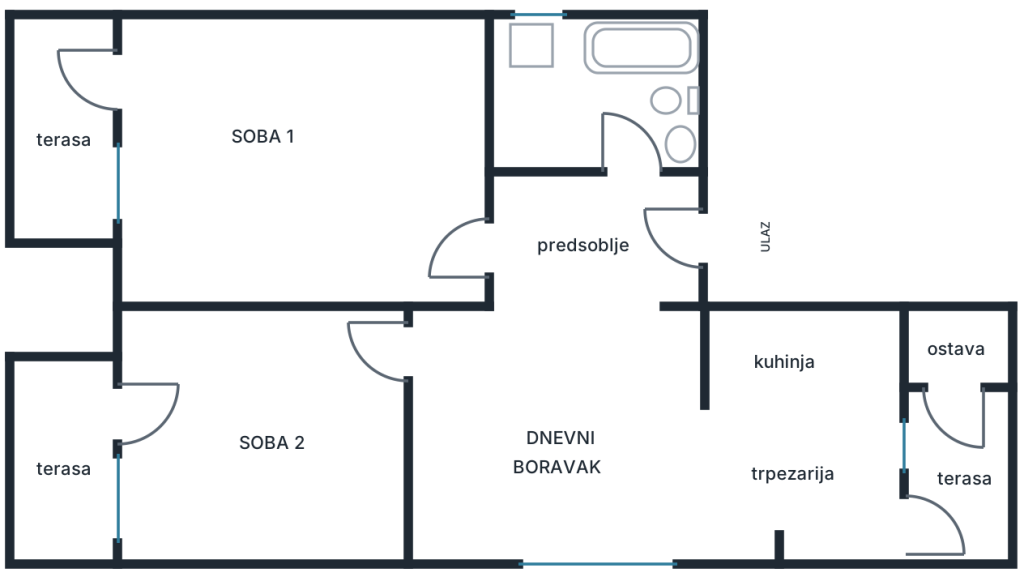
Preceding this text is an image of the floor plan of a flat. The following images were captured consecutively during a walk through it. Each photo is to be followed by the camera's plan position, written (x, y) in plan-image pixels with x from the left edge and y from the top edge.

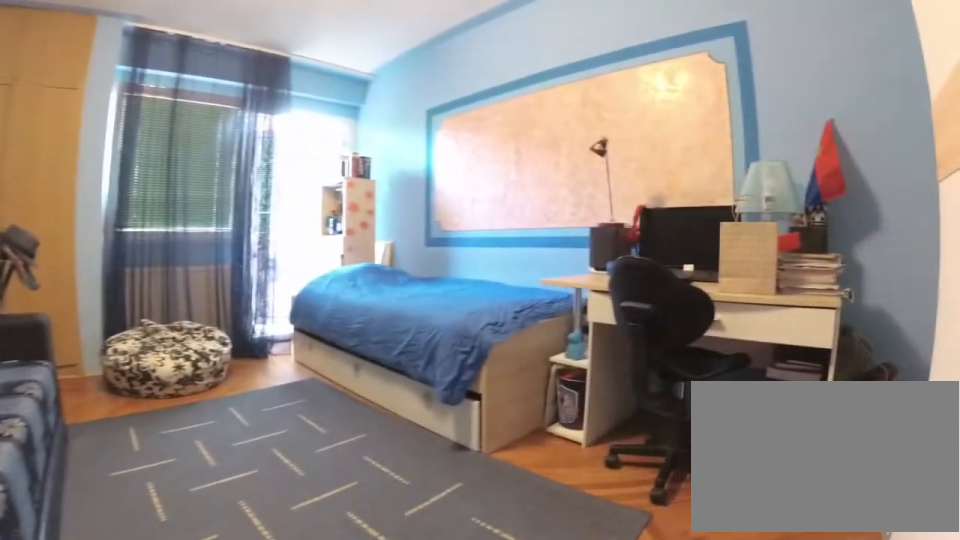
(477, 228)
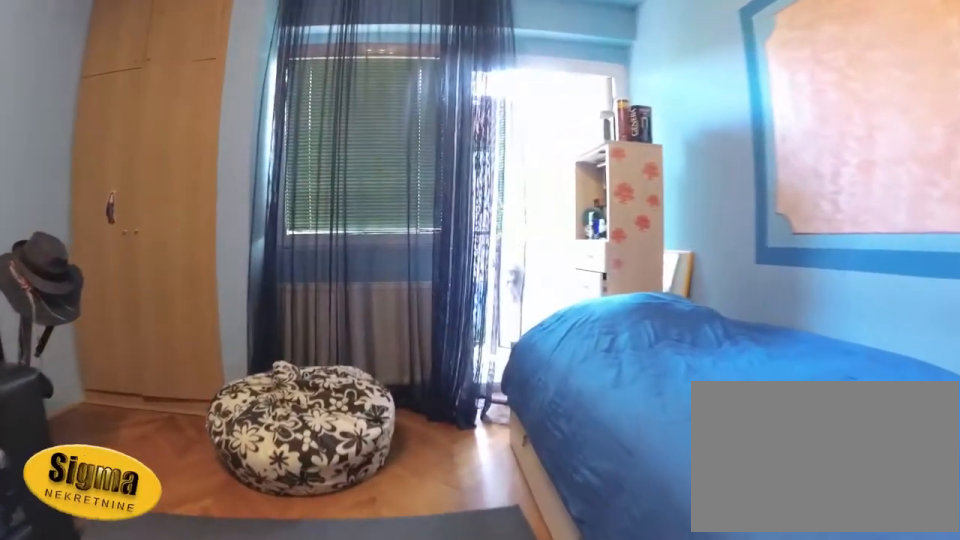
(373, 176)
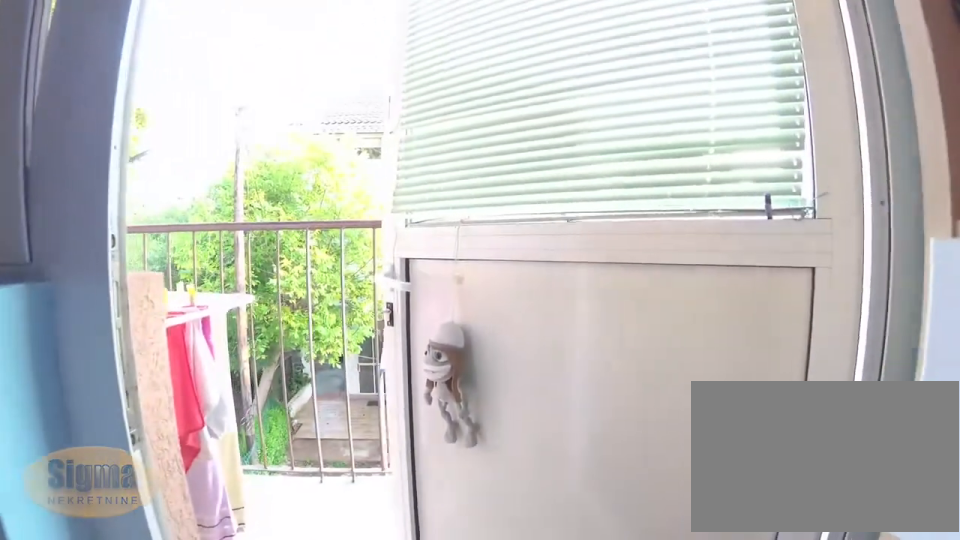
(178, 107)
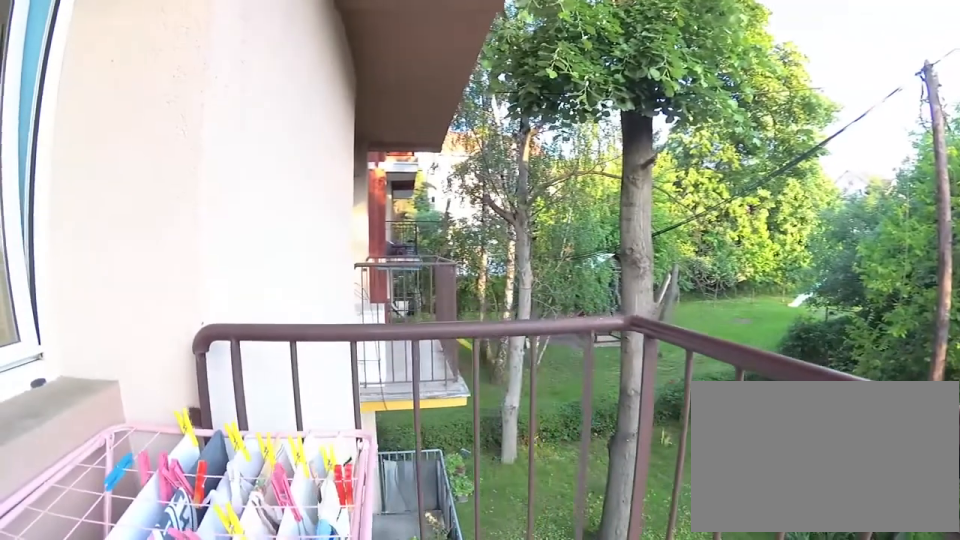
(71, 103)
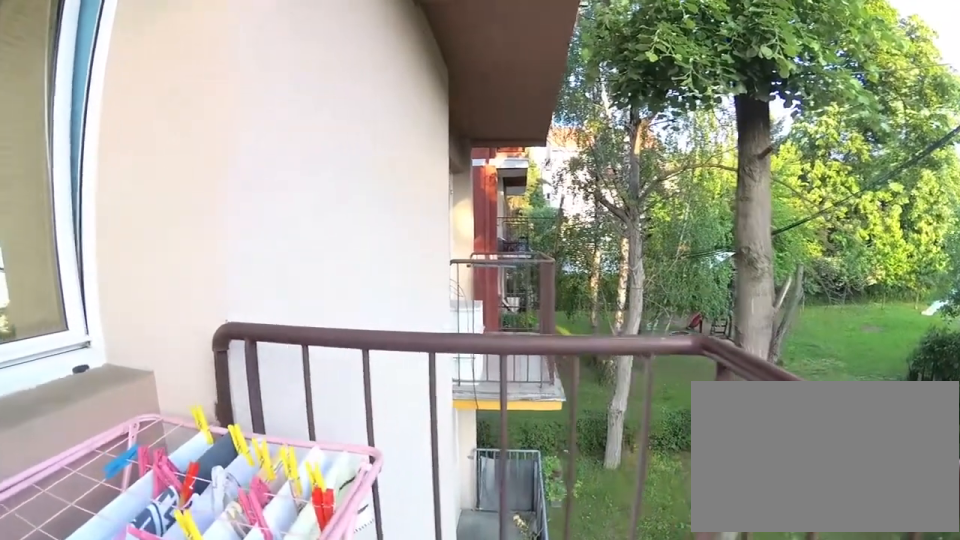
(60, 119)
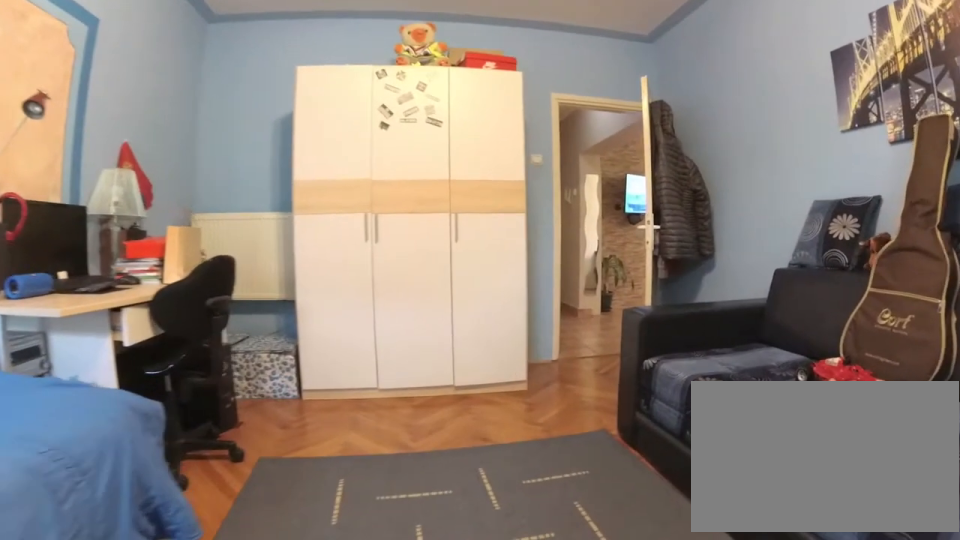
(190, 117)
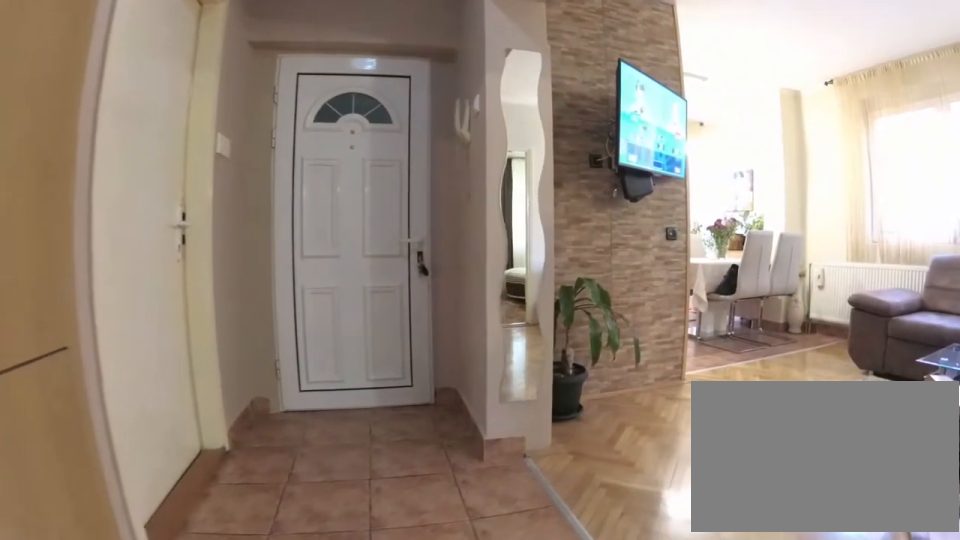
(470, 227)
